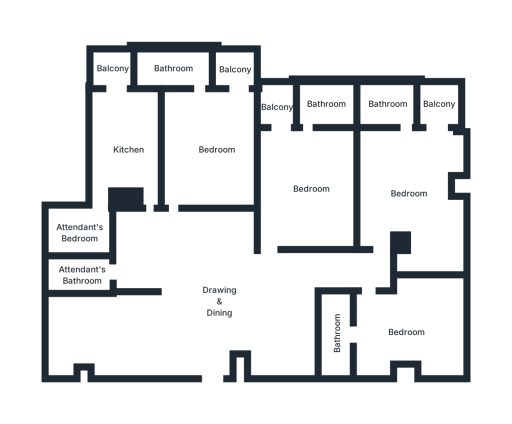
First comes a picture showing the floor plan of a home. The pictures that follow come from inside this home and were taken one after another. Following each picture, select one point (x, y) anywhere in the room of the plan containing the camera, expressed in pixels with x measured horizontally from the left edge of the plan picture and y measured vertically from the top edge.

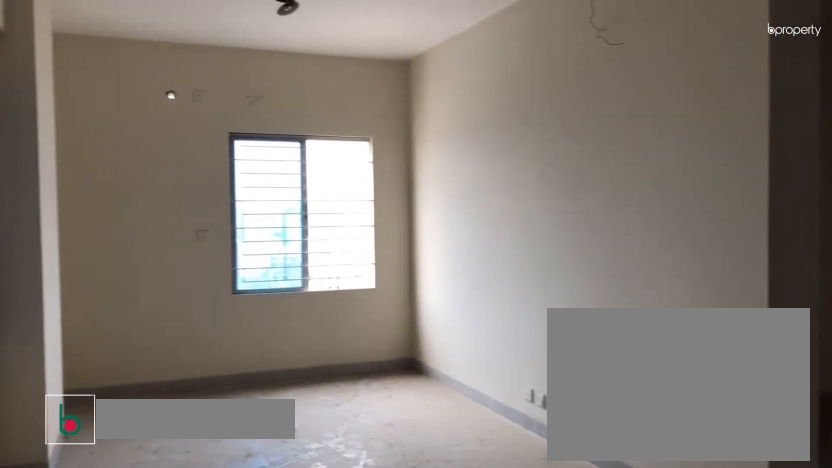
(154, 336)
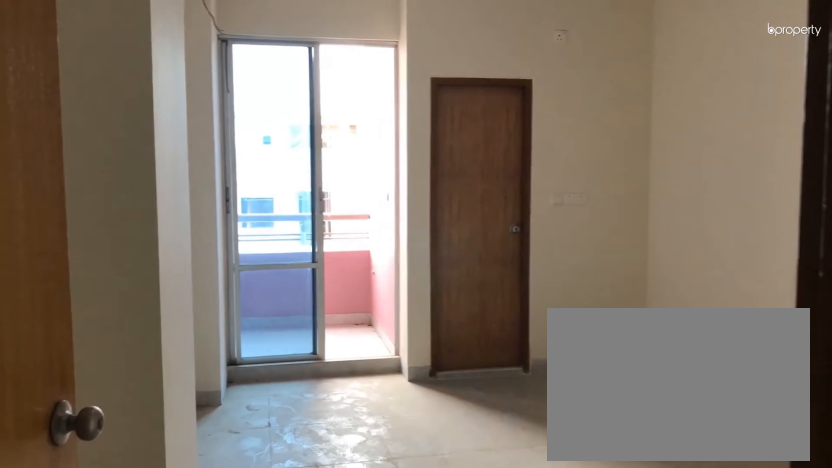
(311, 190)
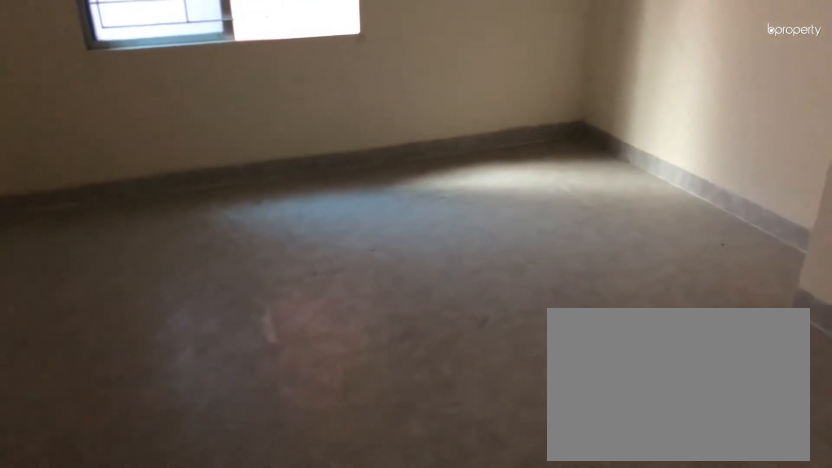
(405, 333)
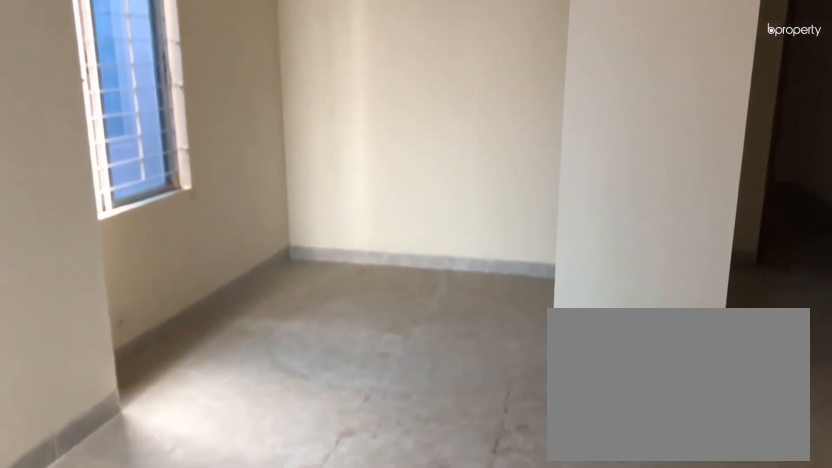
(410, 193)
